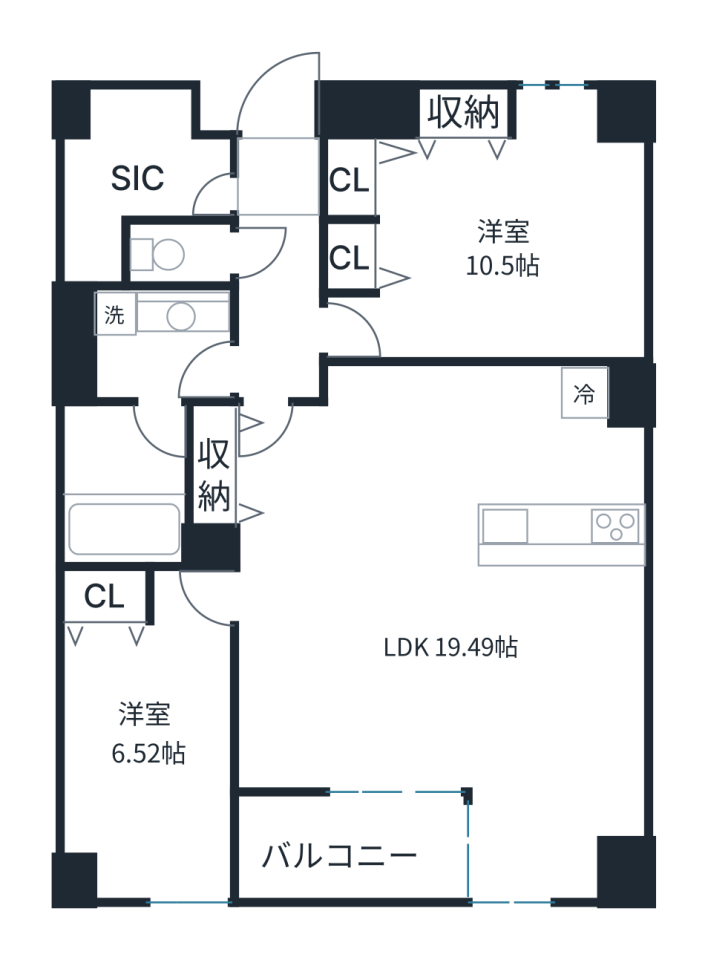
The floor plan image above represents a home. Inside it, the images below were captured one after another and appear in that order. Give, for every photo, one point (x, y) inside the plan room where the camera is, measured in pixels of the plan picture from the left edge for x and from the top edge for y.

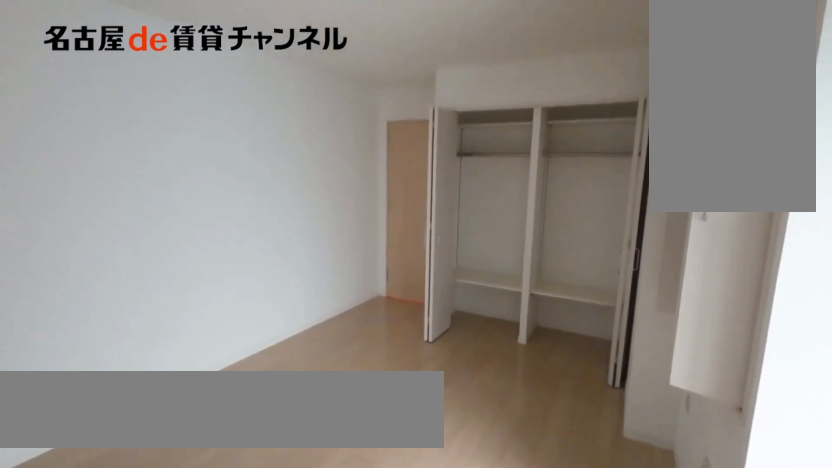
(481, 223)
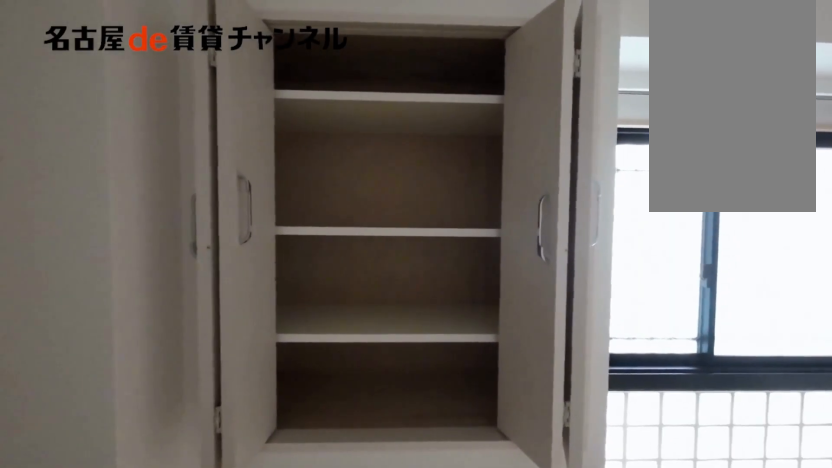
(481, 223)
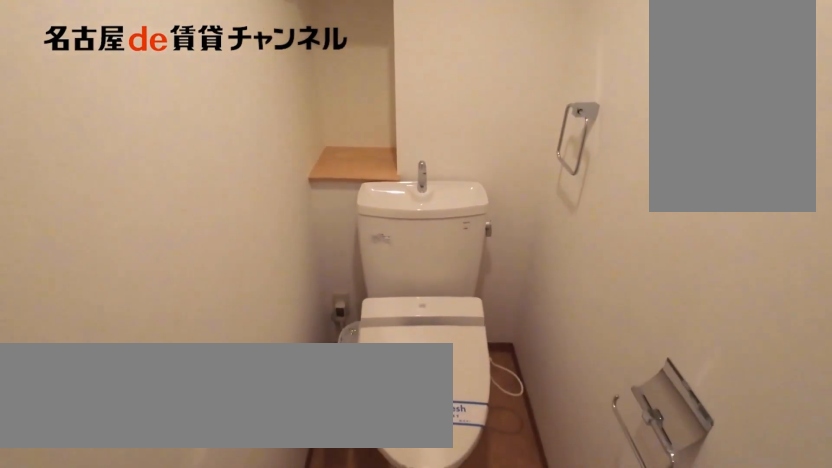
(178, 253)
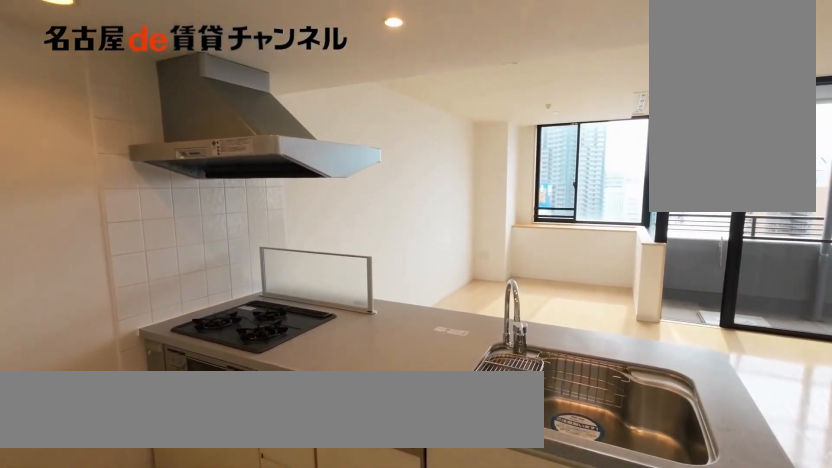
(560, 534)
